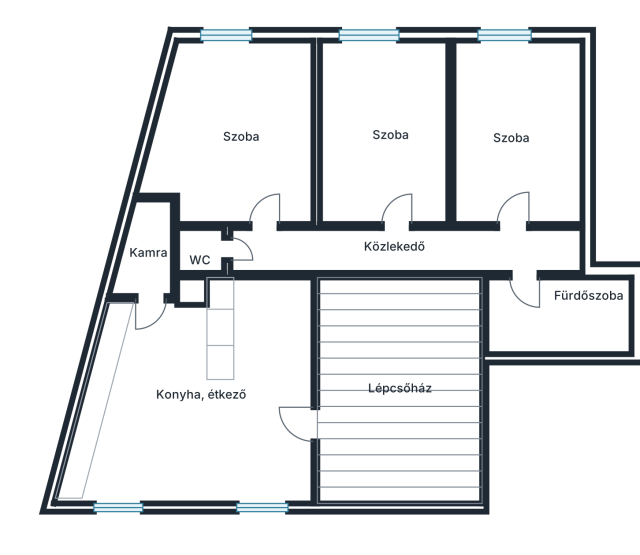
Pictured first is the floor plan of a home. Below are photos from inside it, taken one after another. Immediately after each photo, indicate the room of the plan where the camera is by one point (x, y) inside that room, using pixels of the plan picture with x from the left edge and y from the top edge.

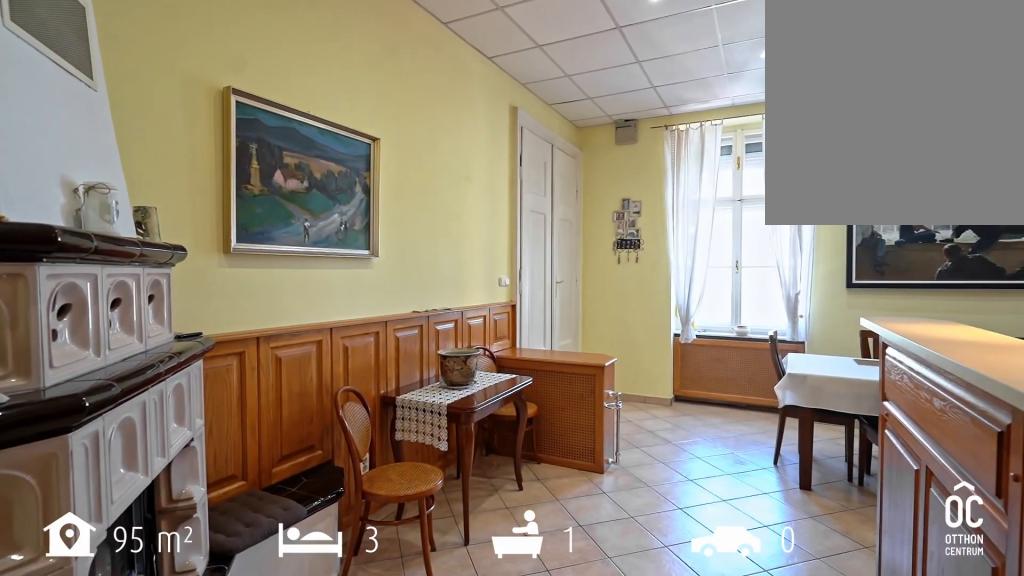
(205, 397)
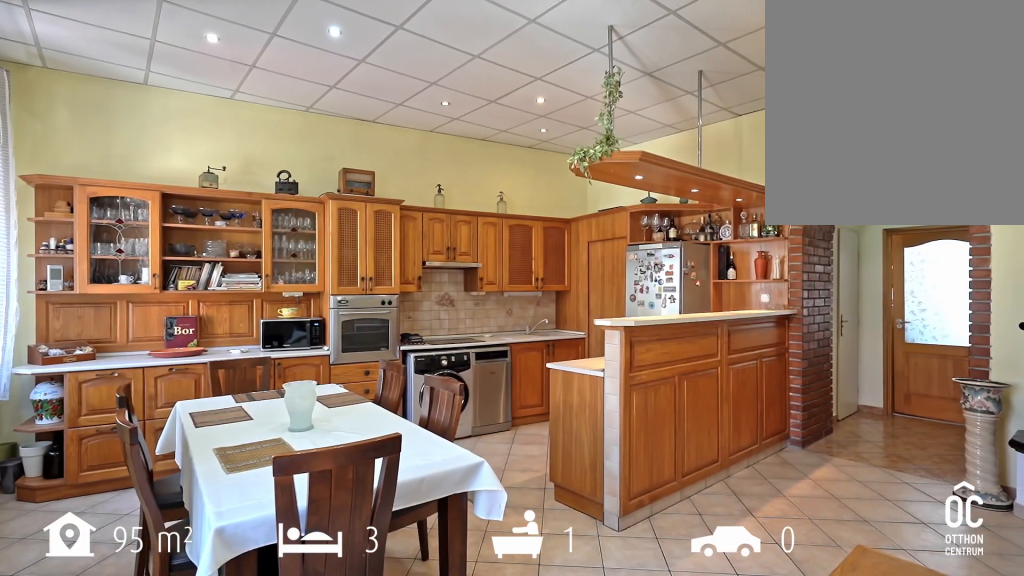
(205, 398)
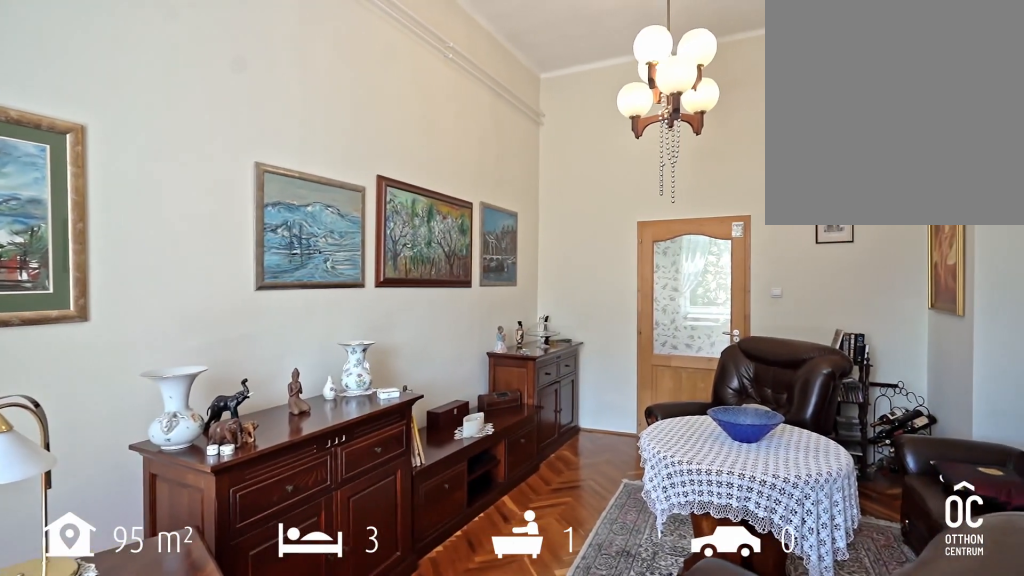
(240, 140)
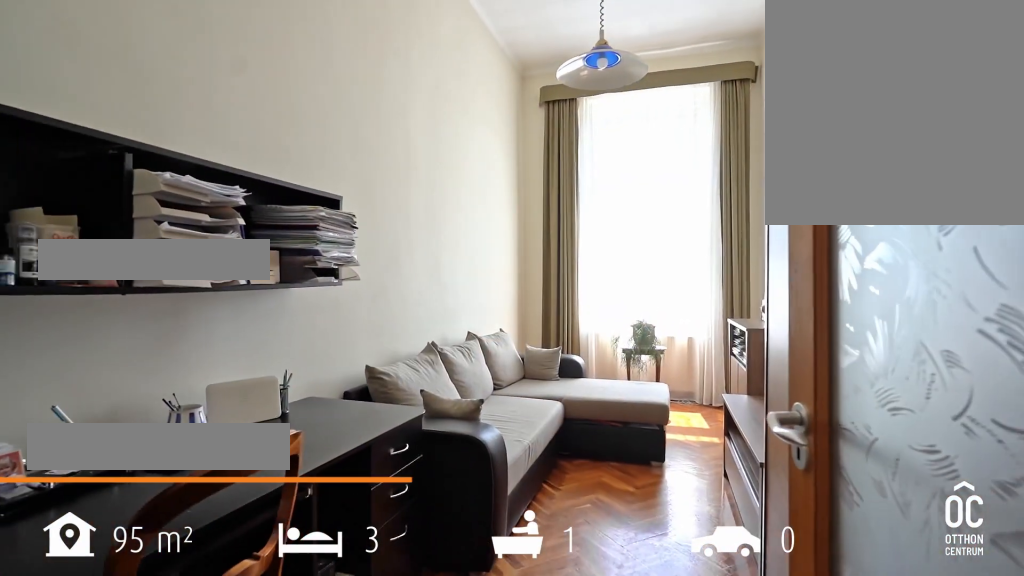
(383, 137)
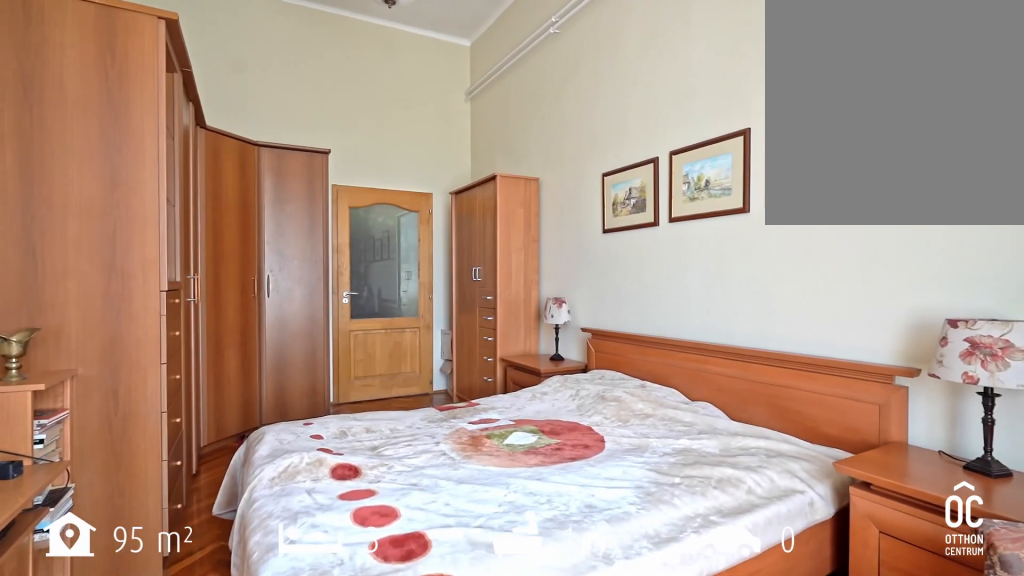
(511, 130)
